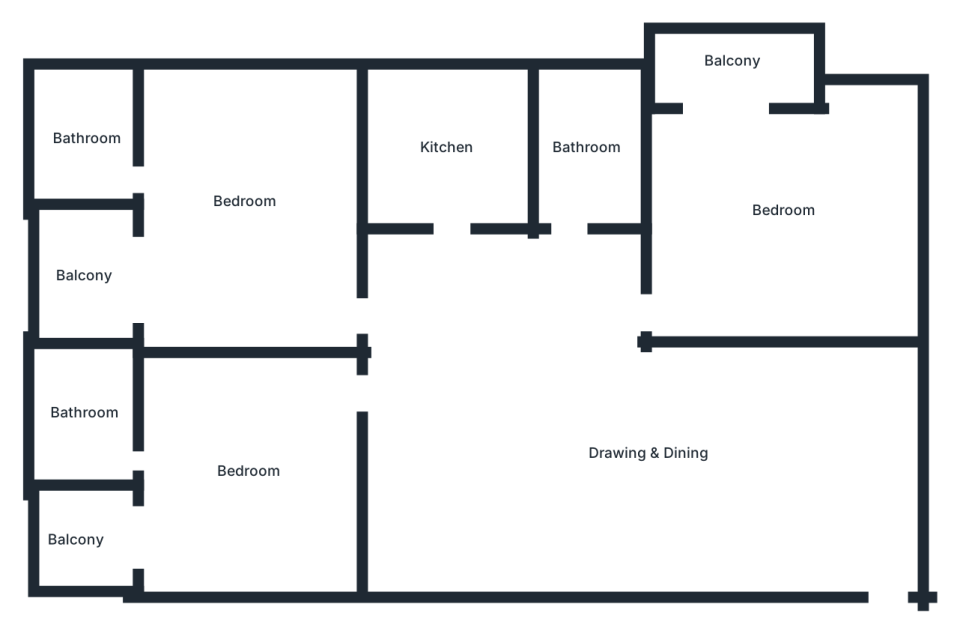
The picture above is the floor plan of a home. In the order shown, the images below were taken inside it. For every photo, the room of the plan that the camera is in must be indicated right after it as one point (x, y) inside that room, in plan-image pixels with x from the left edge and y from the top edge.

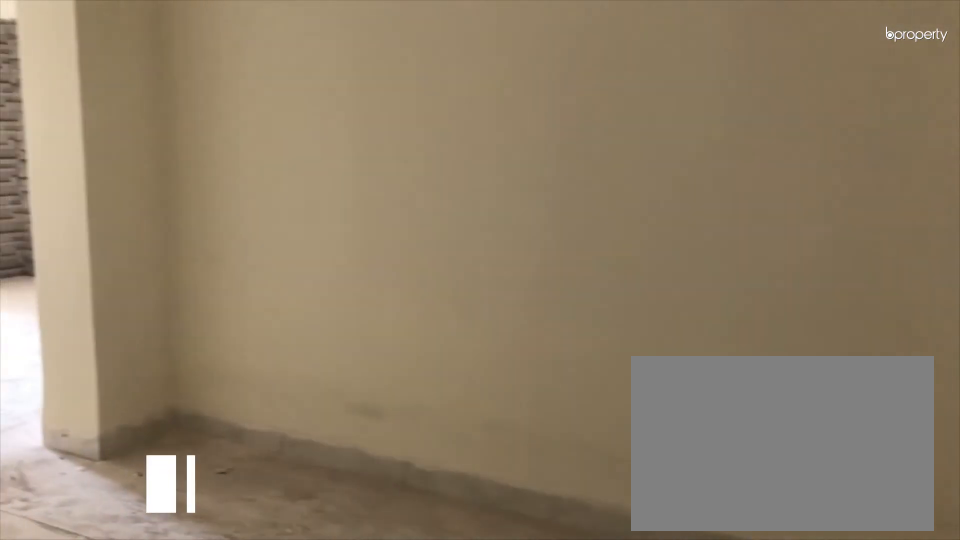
(646, 450)
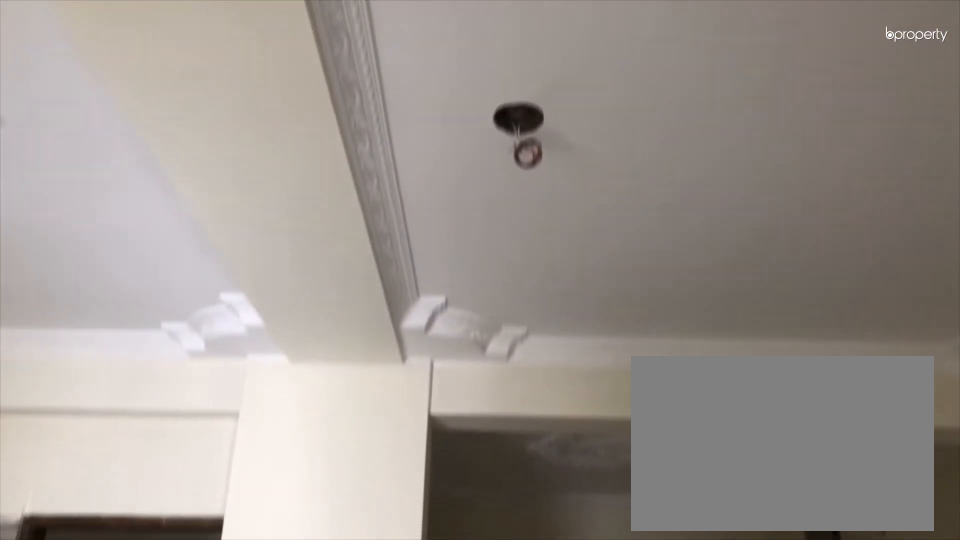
(647, 450)
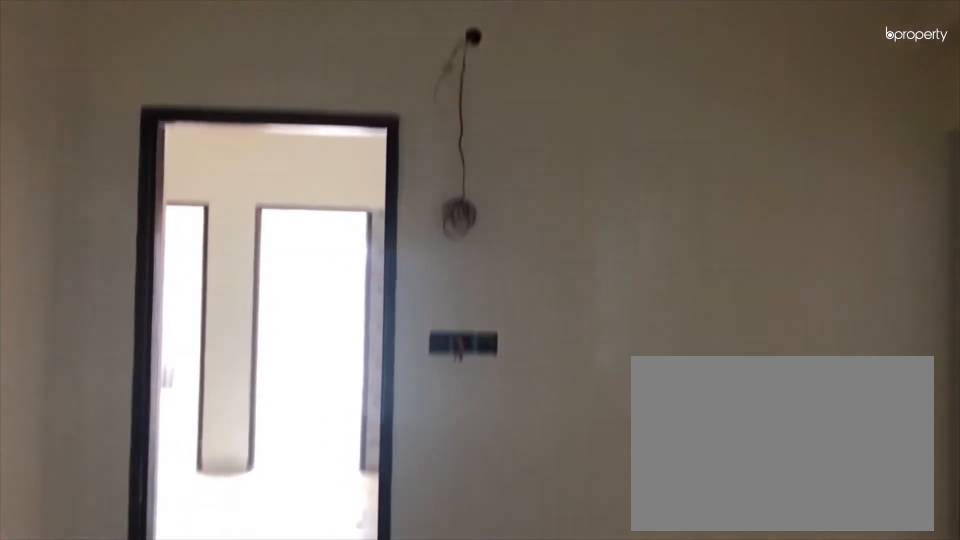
(786, 212)
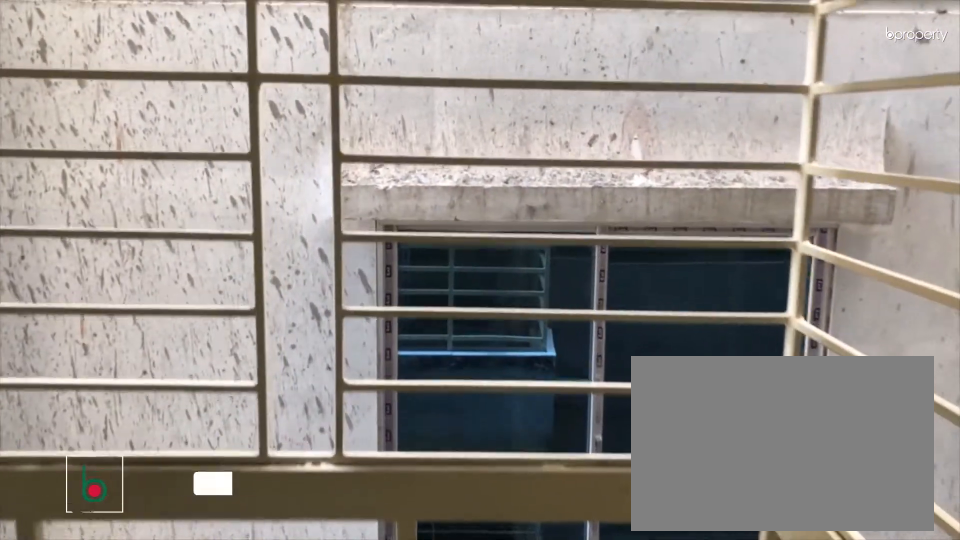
(733, 63)
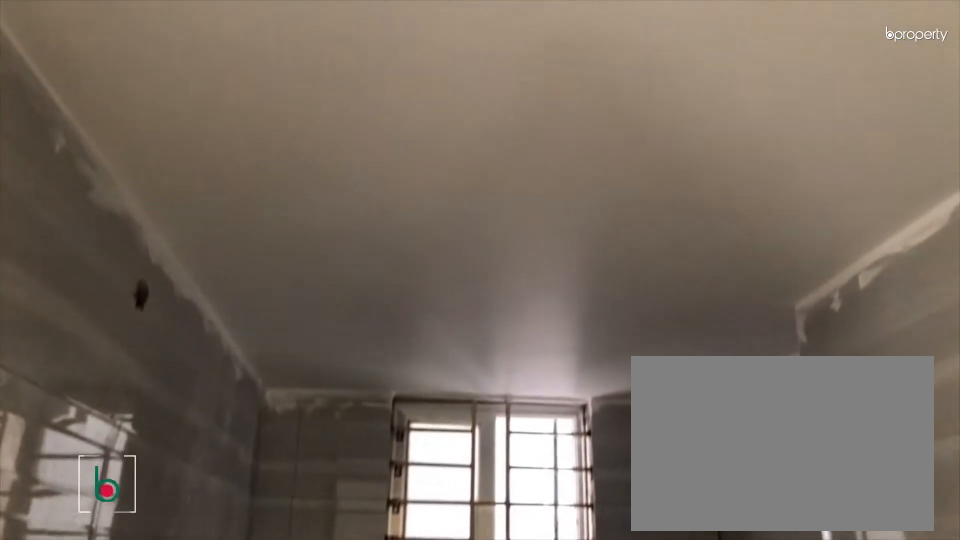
(588, 149)
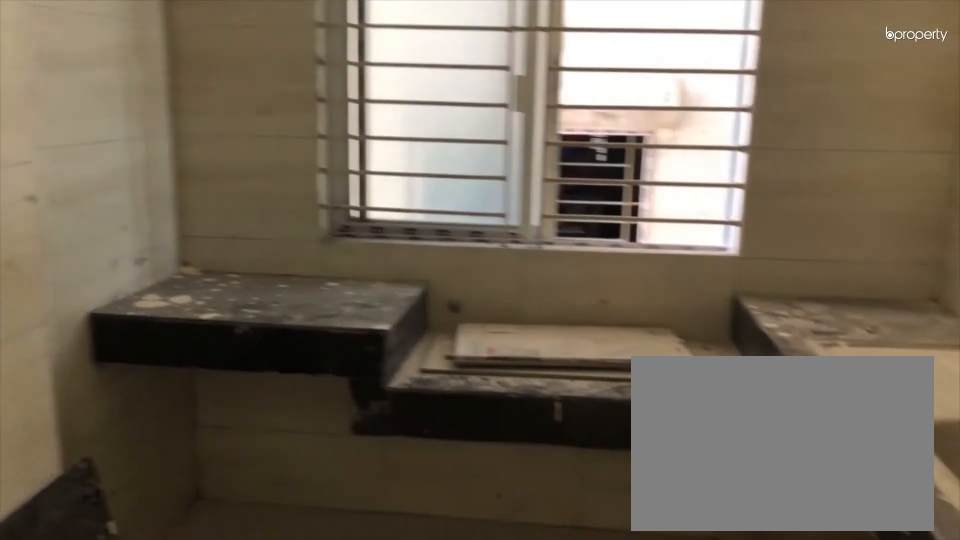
(449, 149)
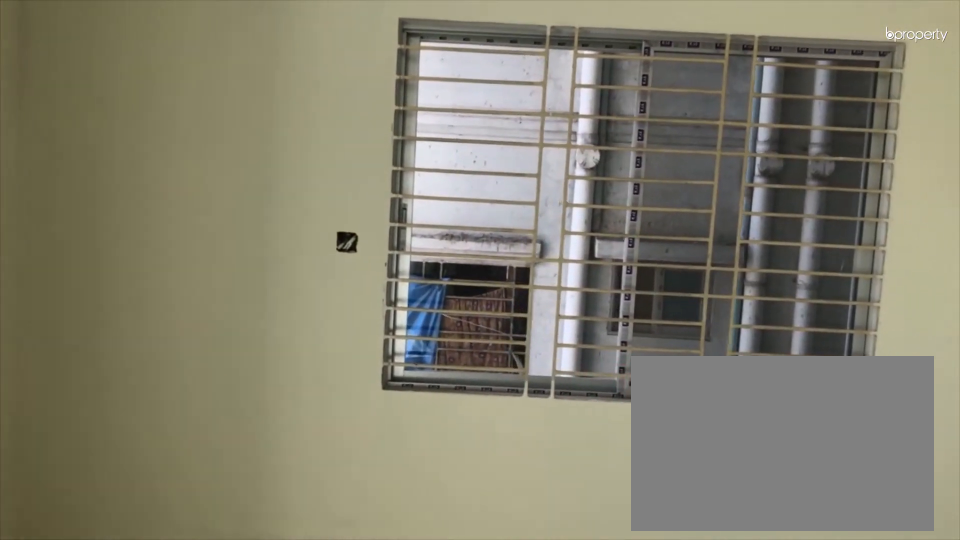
(247, 203)
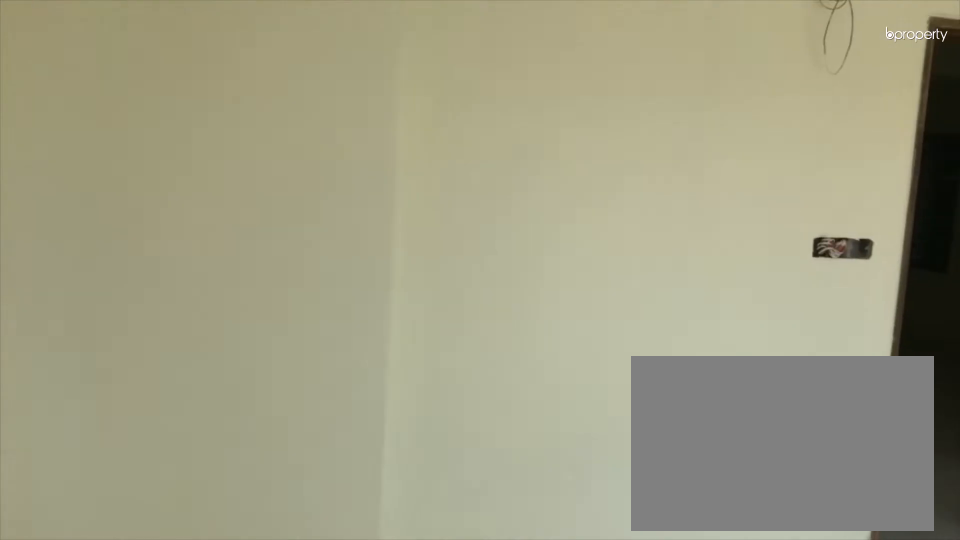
(247, 203)
